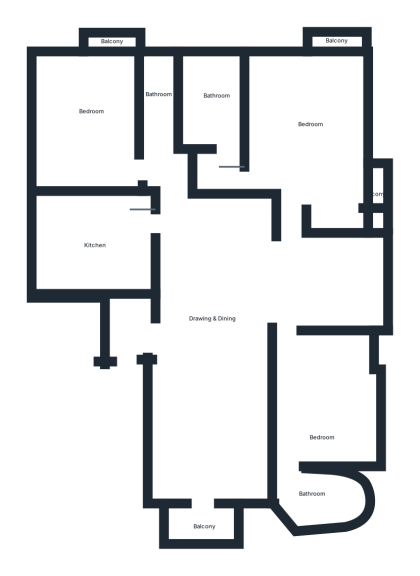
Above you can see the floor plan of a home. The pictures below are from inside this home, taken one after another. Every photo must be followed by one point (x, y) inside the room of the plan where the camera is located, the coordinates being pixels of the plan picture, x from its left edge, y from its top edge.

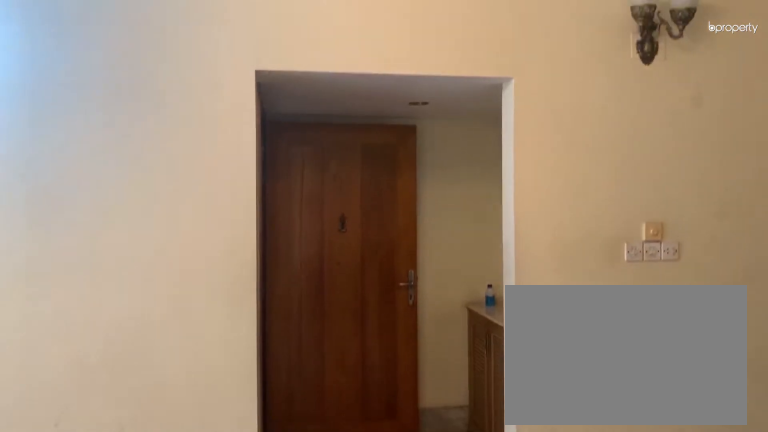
(213, 309)
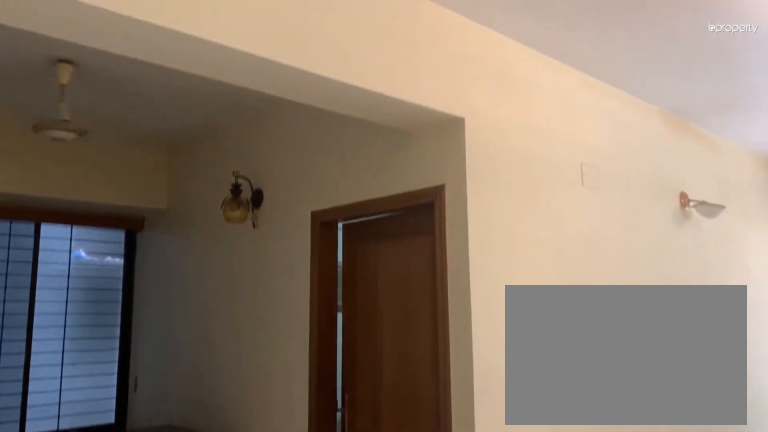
(213, 309)
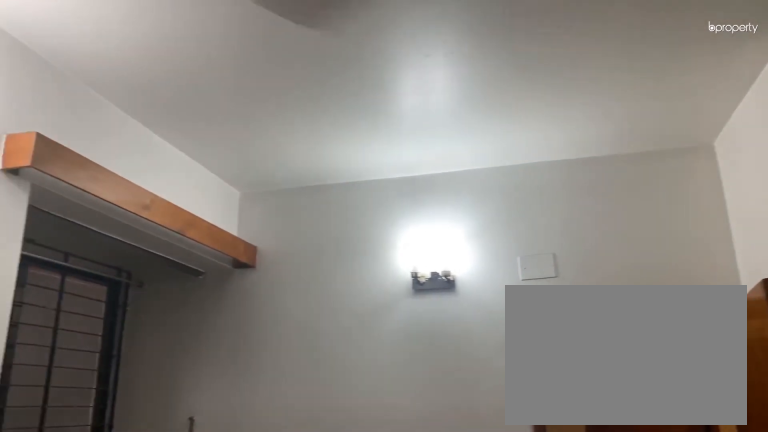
(311, 125)
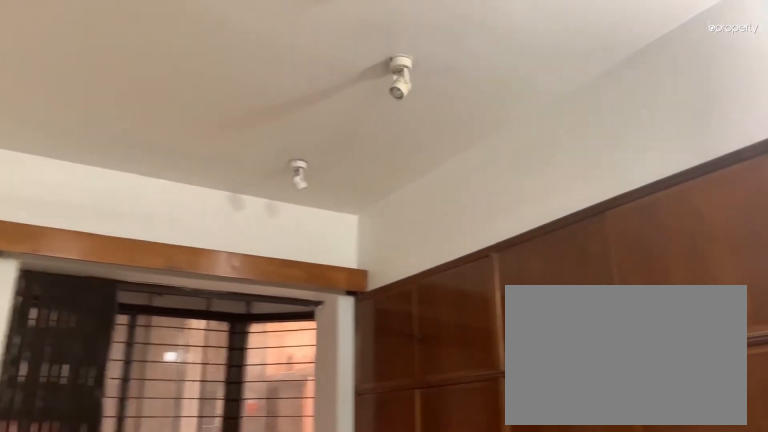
(311, 125)
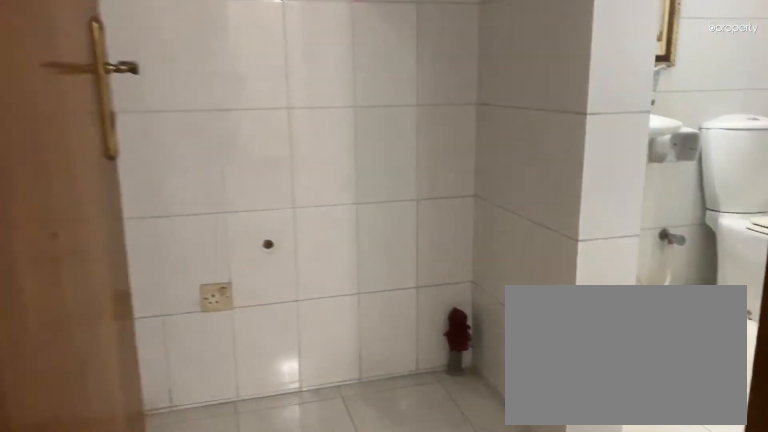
(214, 101)
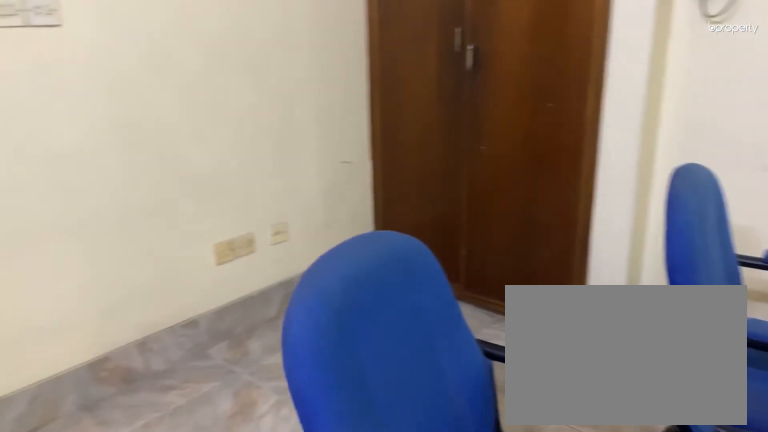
(323, 409)
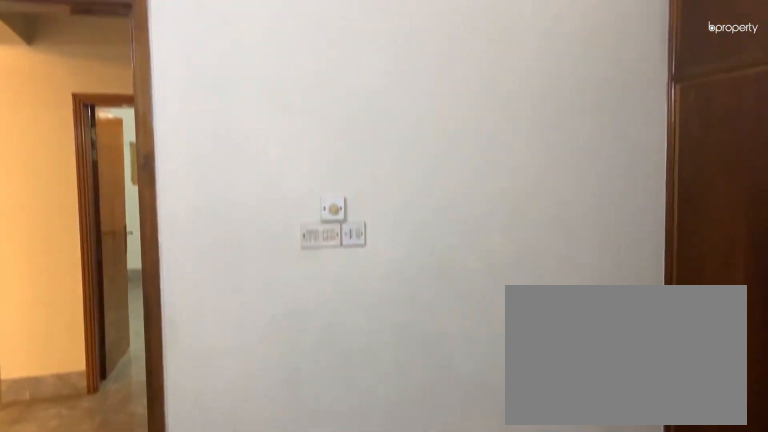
(323, 409)
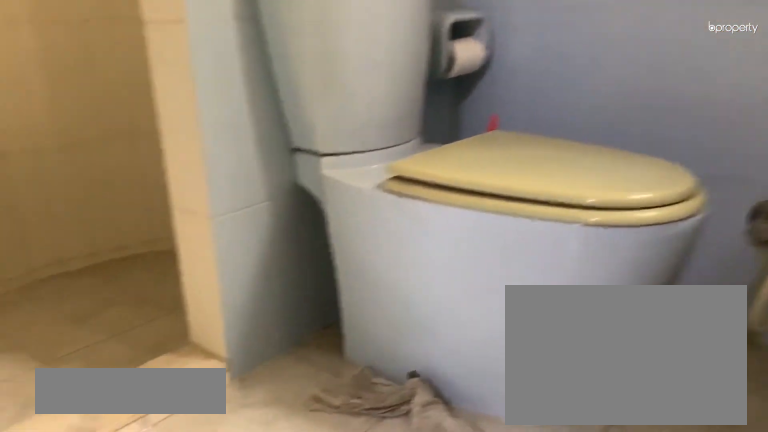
(323, 499)
